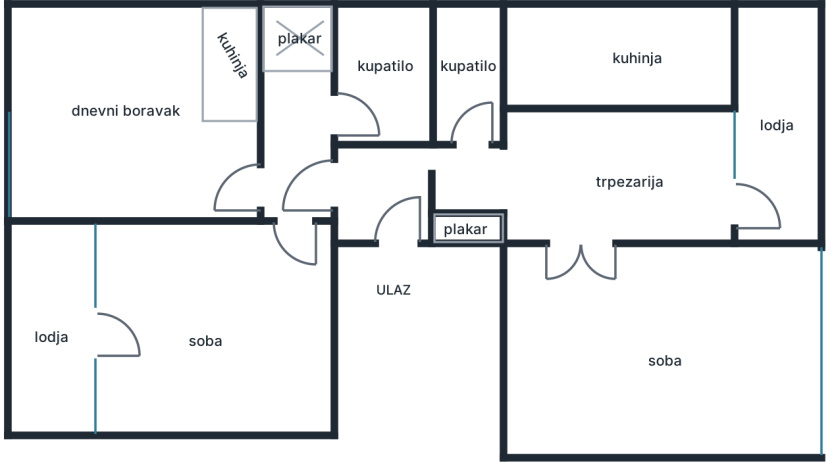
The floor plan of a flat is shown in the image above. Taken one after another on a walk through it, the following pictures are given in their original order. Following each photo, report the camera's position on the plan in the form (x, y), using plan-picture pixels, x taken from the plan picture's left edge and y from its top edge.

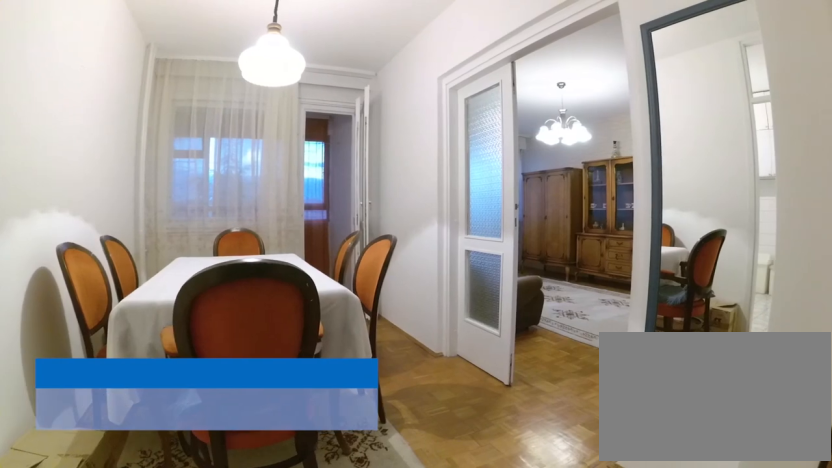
(470, 187)
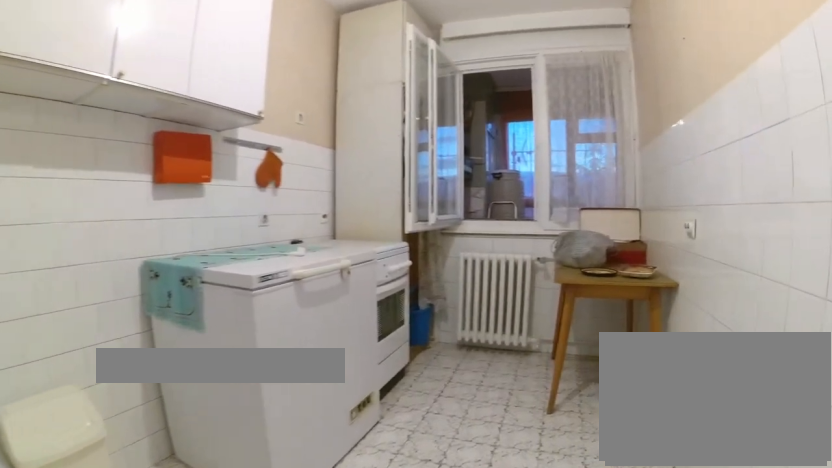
(530, 76)
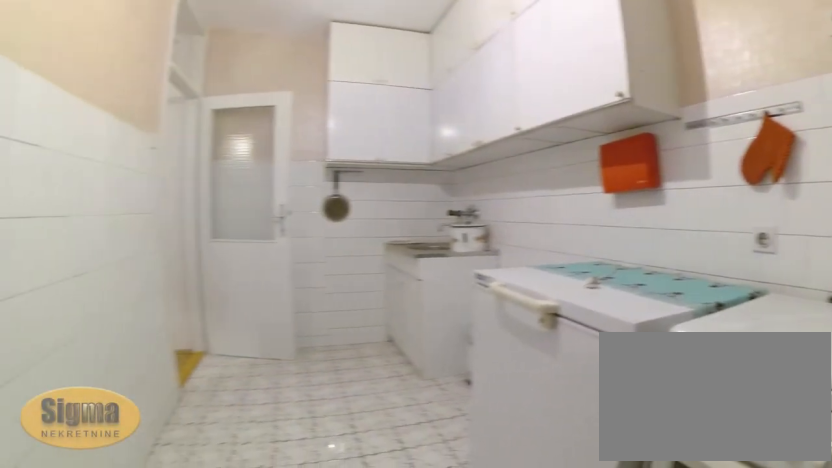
(709, 78)
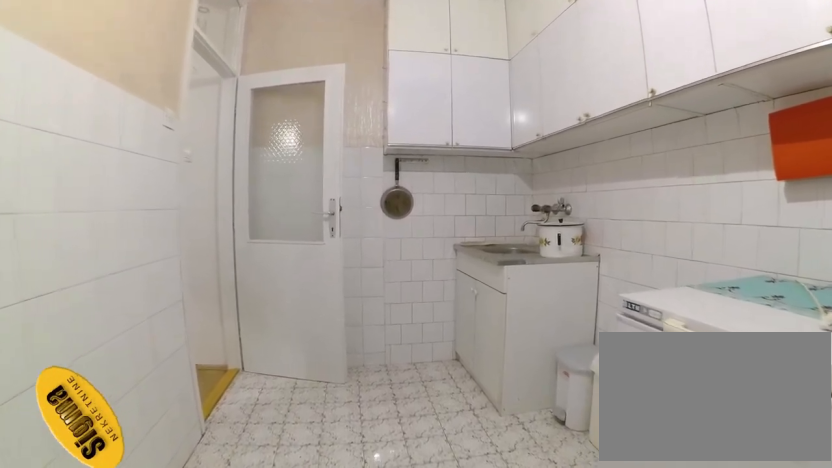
(655, 65)
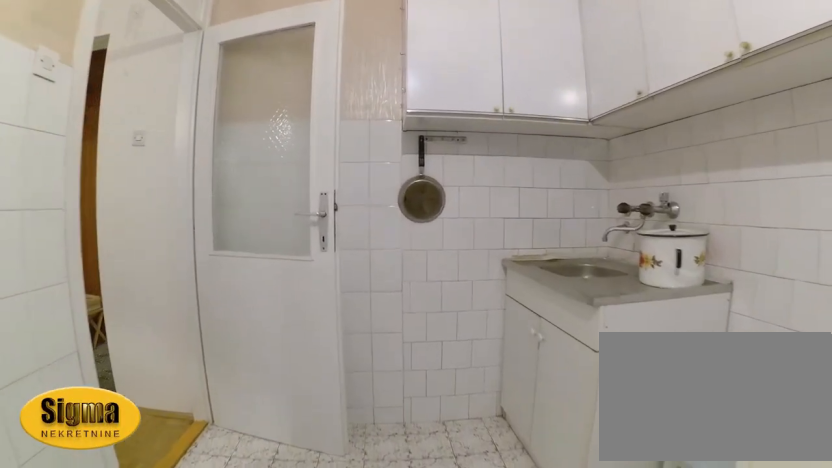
(613, 64)
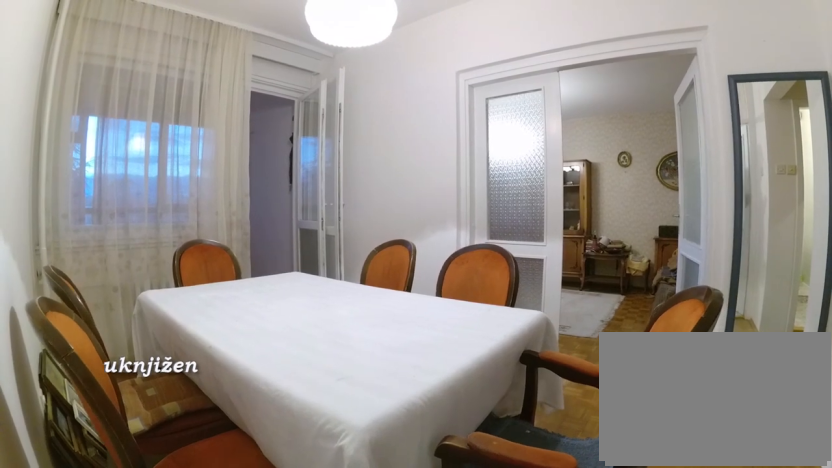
(541, 112)
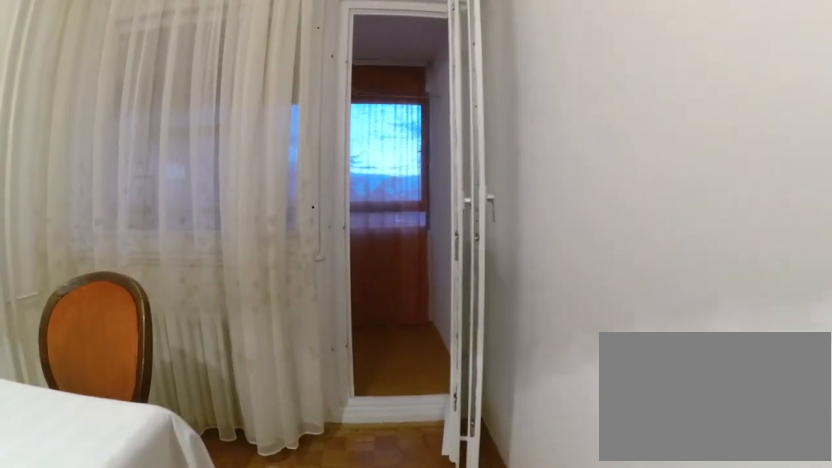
(614, 185)
